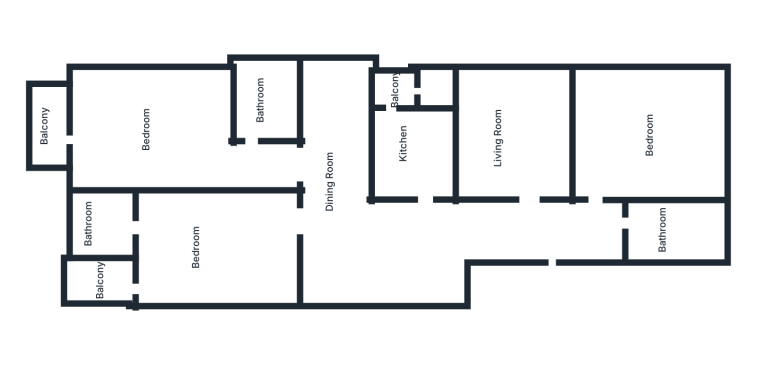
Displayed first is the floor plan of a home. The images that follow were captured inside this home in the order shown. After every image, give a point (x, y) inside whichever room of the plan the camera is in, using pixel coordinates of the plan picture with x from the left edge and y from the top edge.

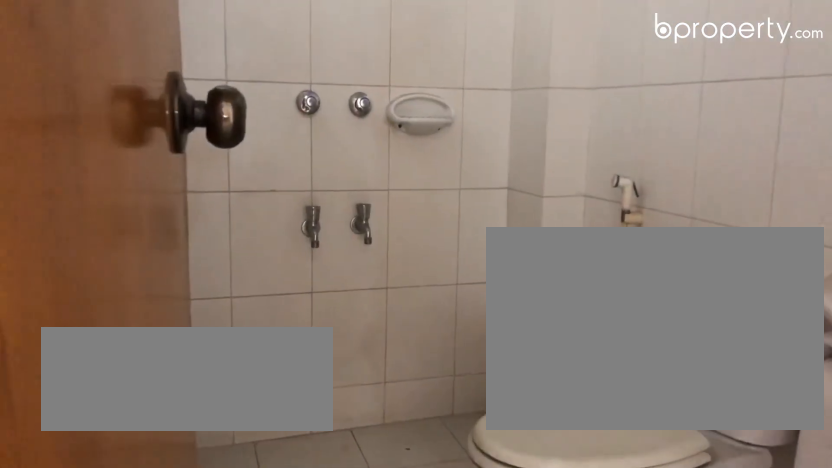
(102, 225)
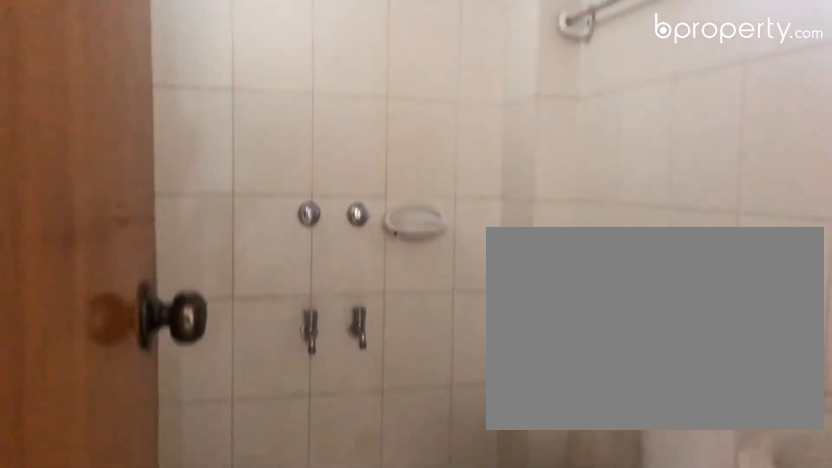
(102, 225)
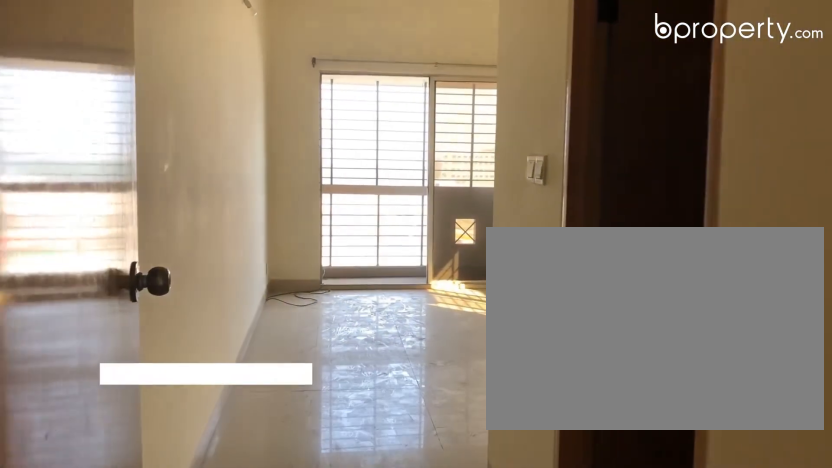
(279, 173)
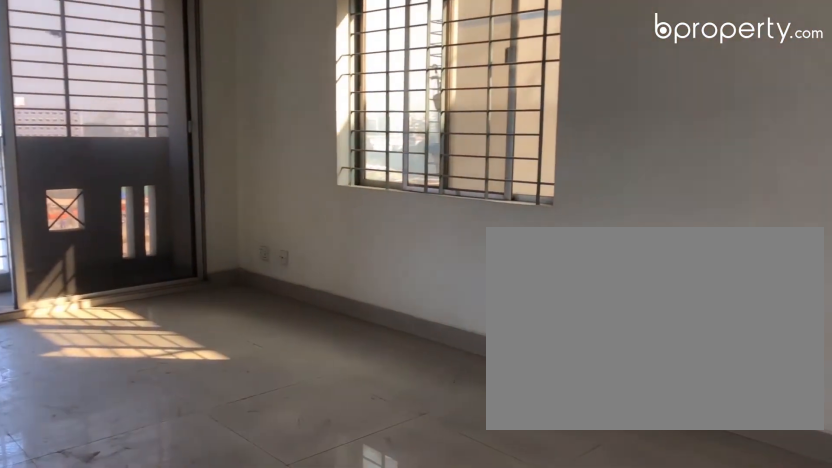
(172, 131)
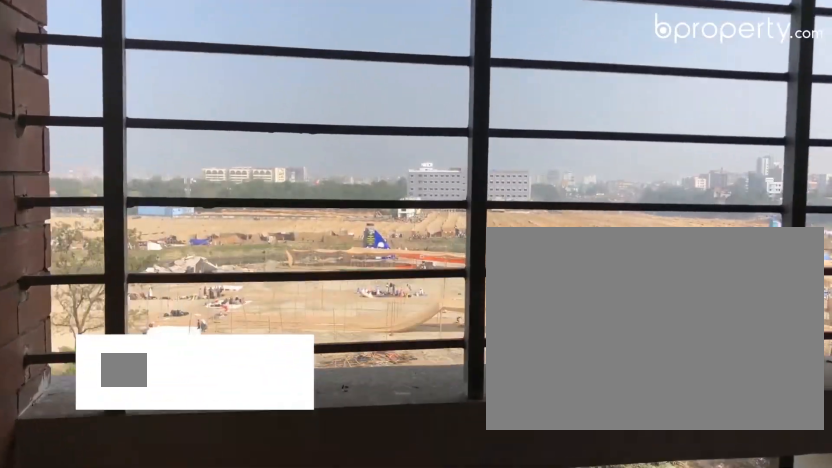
(48, 123)
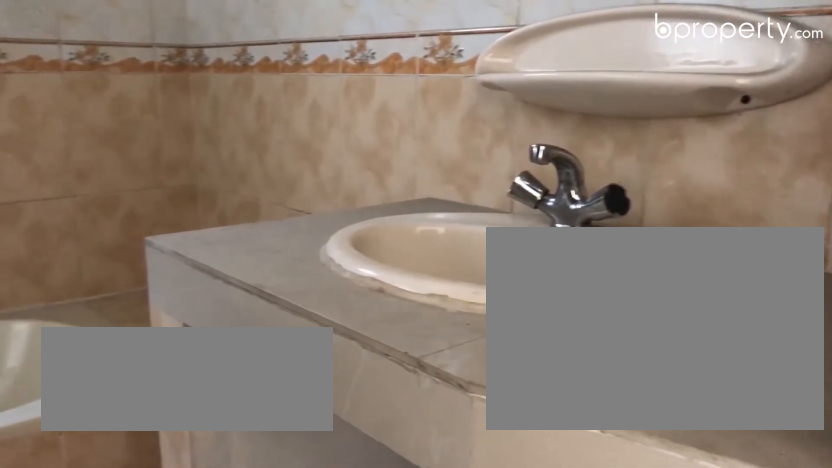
(268, 97)
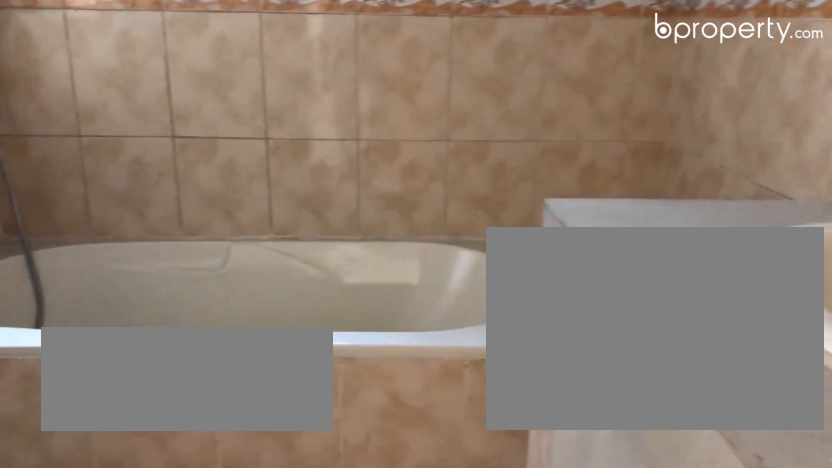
(268, 97)
